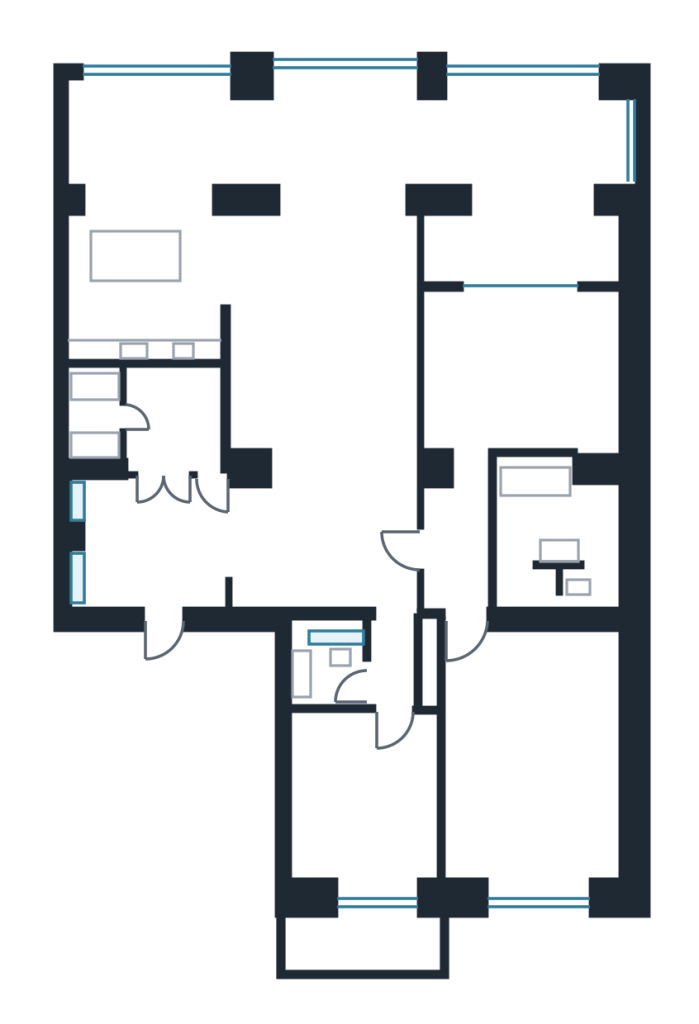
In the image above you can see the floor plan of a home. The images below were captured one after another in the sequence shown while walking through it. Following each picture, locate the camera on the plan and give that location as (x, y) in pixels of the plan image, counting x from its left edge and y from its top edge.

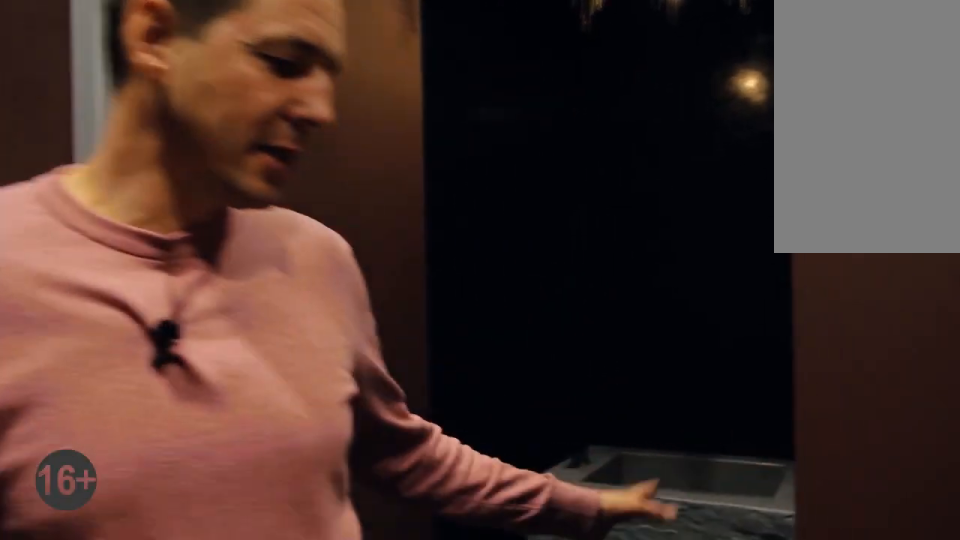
(343, 680)
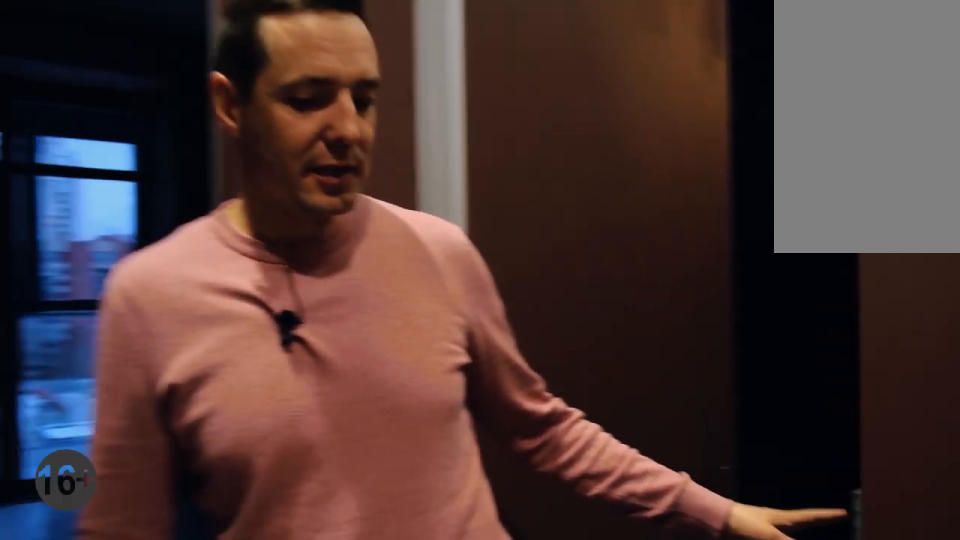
(348, 681)
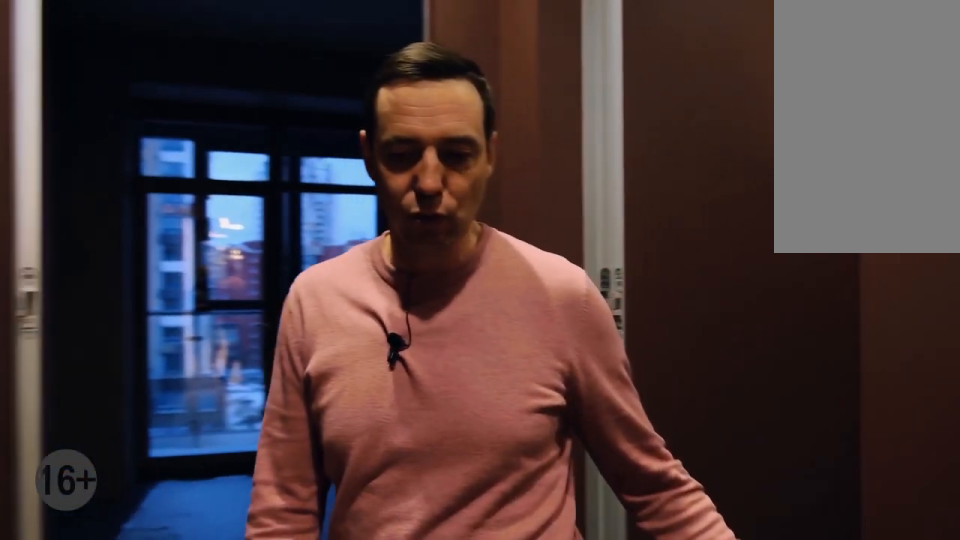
(353, 680)
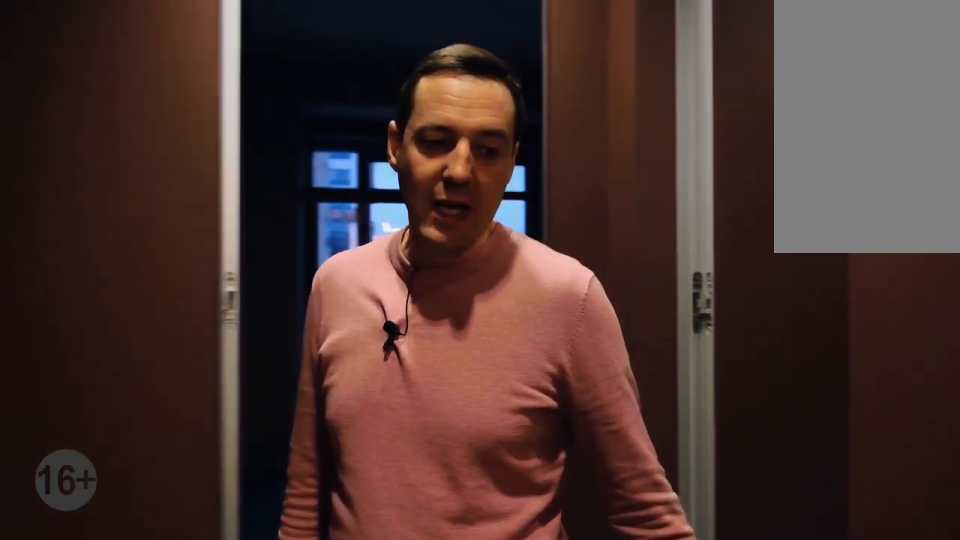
(361, 681)
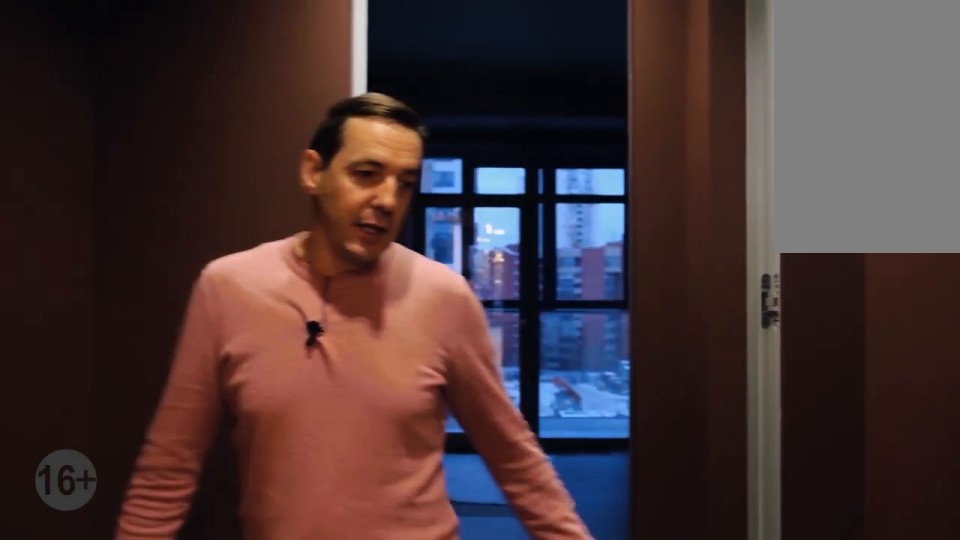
(363, 682)
